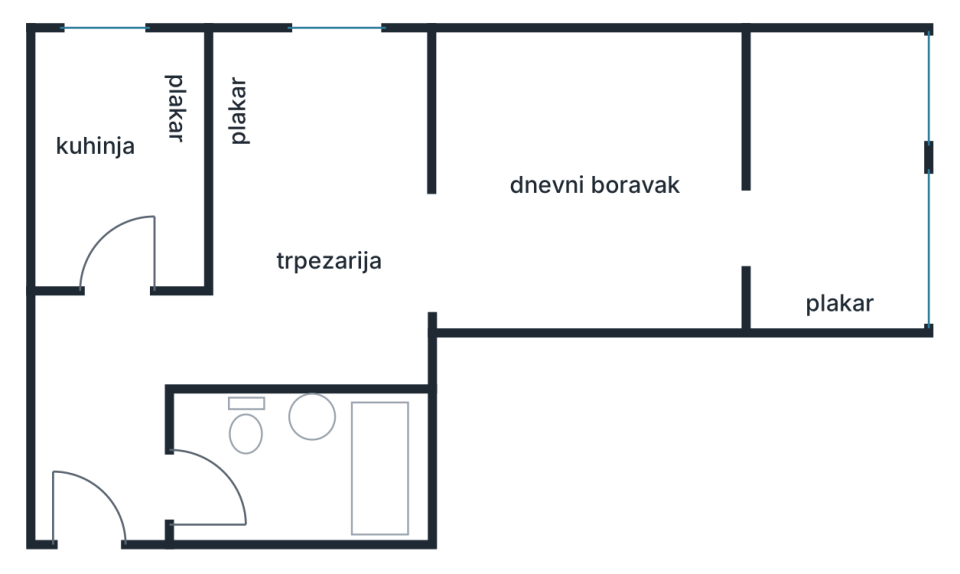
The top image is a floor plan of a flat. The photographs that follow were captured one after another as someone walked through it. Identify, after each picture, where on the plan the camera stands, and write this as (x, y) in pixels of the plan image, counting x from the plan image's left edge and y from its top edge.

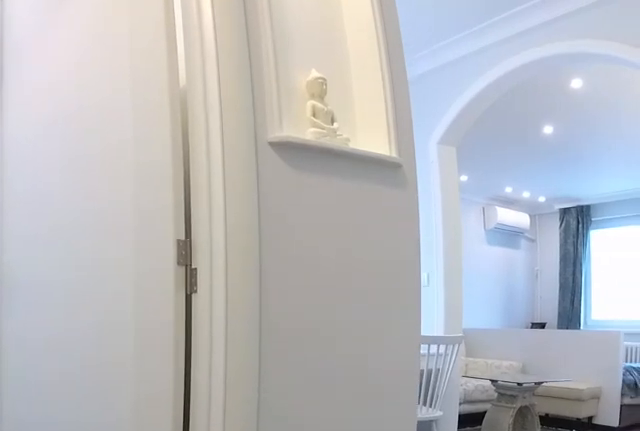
(96, 380)
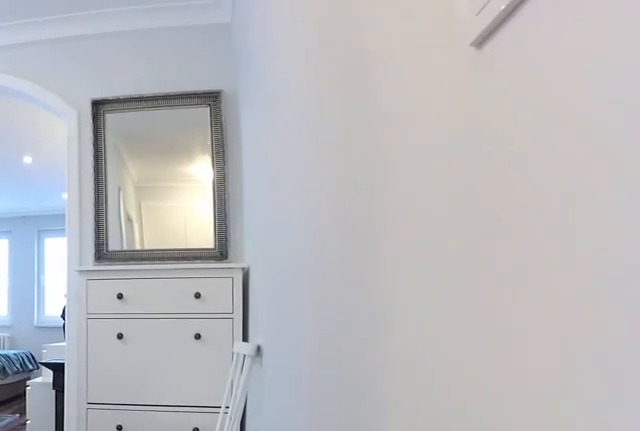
(120, 337)
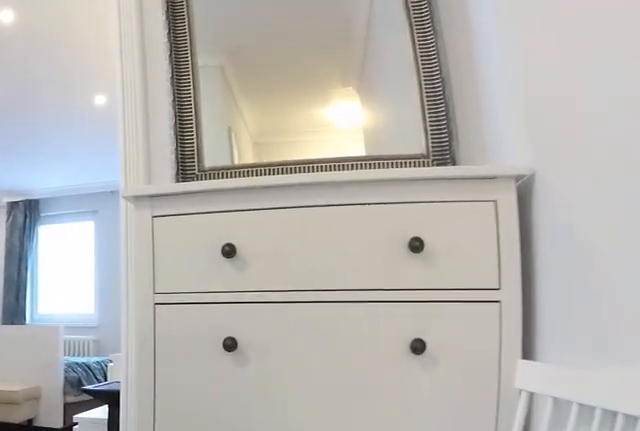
(281, 337)
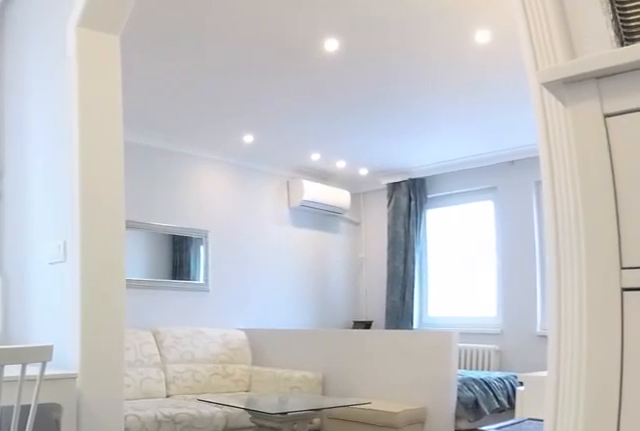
(312, 316)
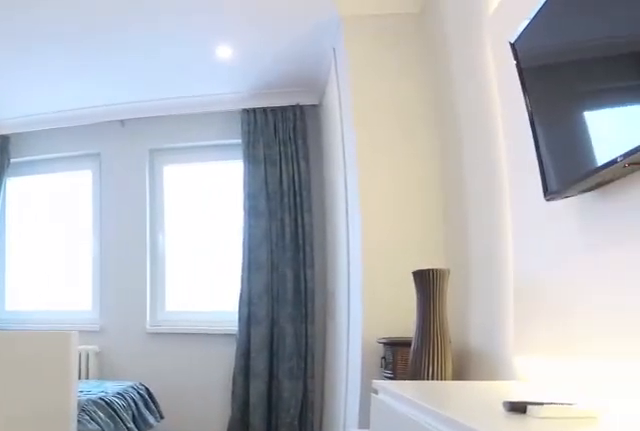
(483, 300)
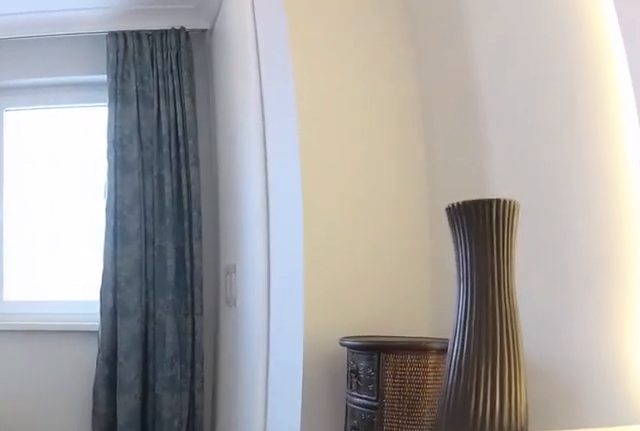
(622, 269)
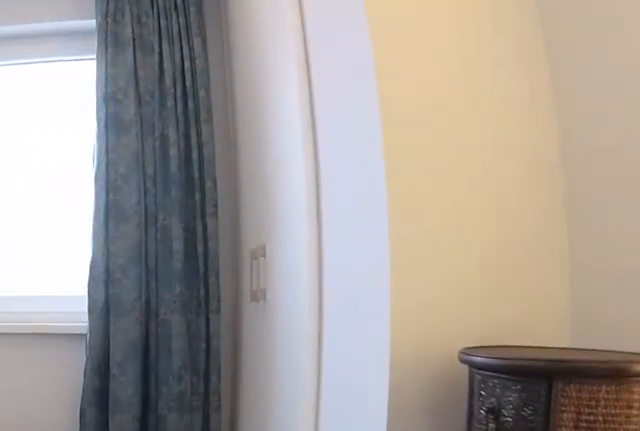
(691, 254)
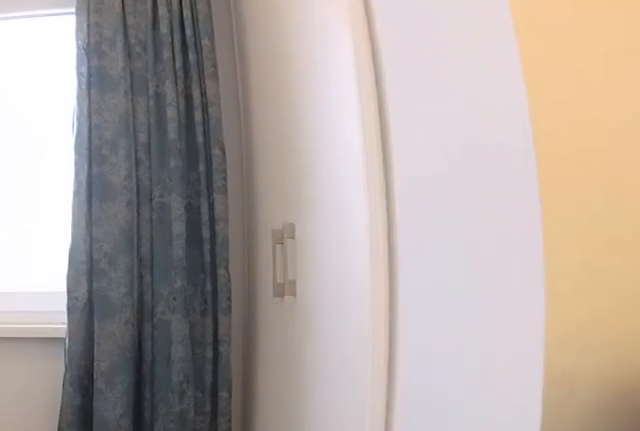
(743, 242)
